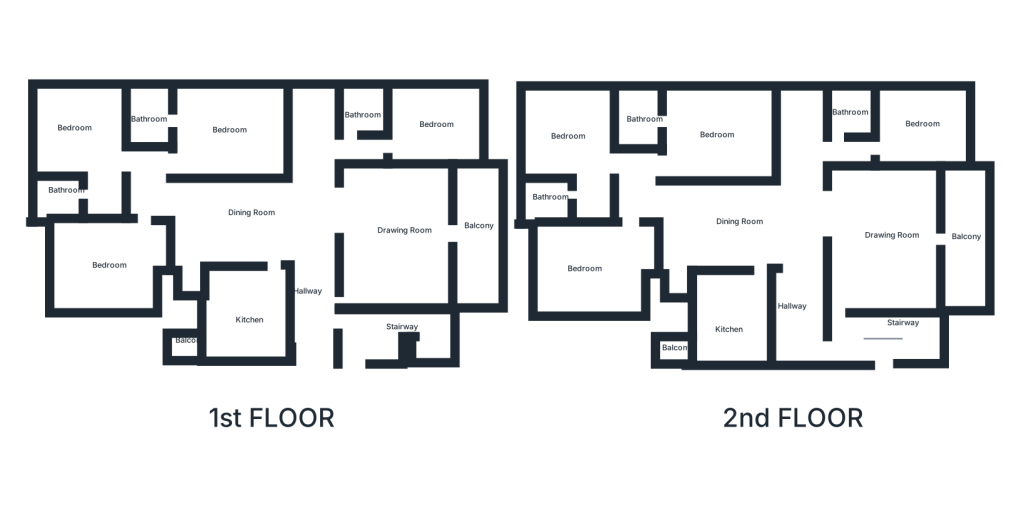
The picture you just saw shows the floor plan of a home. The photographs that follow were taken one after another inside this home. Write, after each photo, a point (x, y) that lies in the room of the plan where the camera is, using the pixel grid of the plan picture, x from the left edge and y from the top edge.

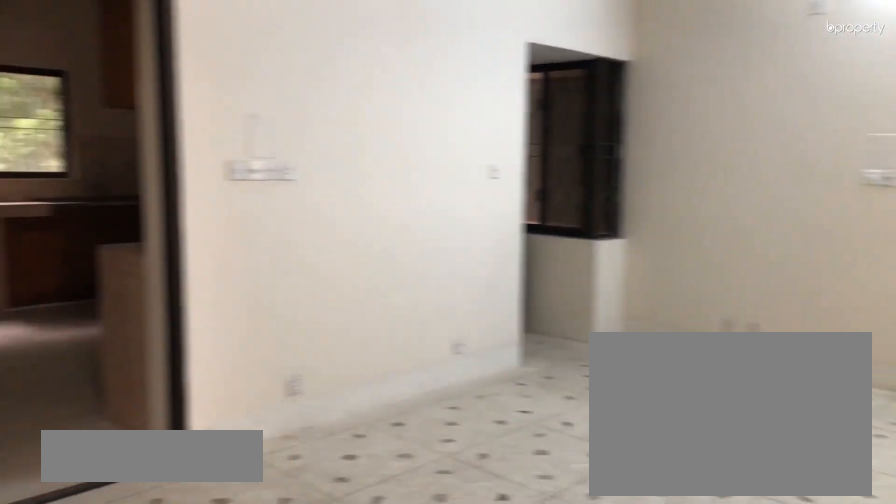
(777, 221)
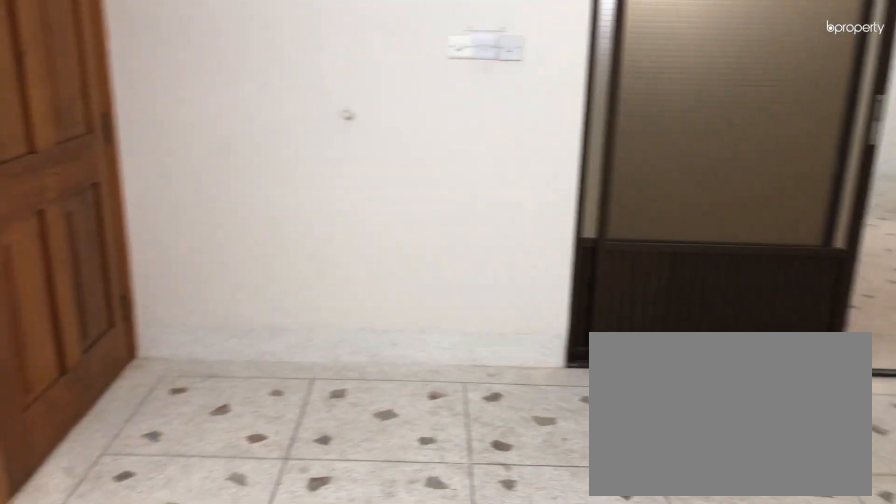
(892, 242)
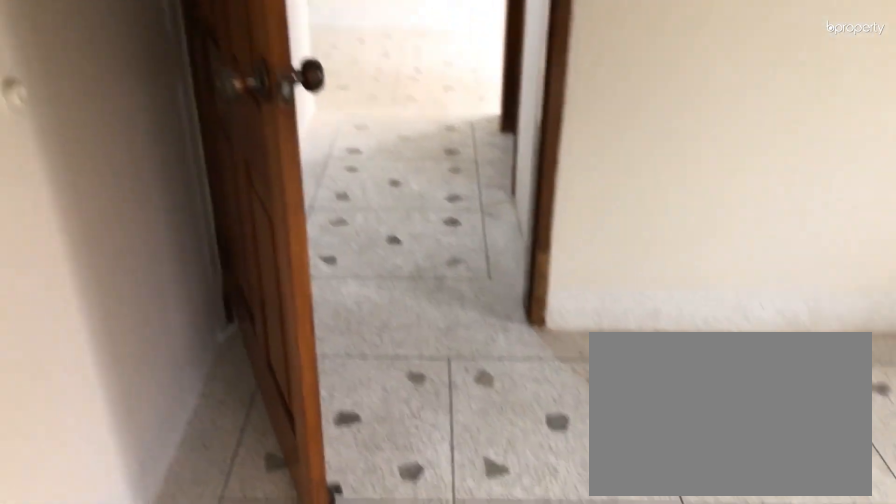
(925, 129)
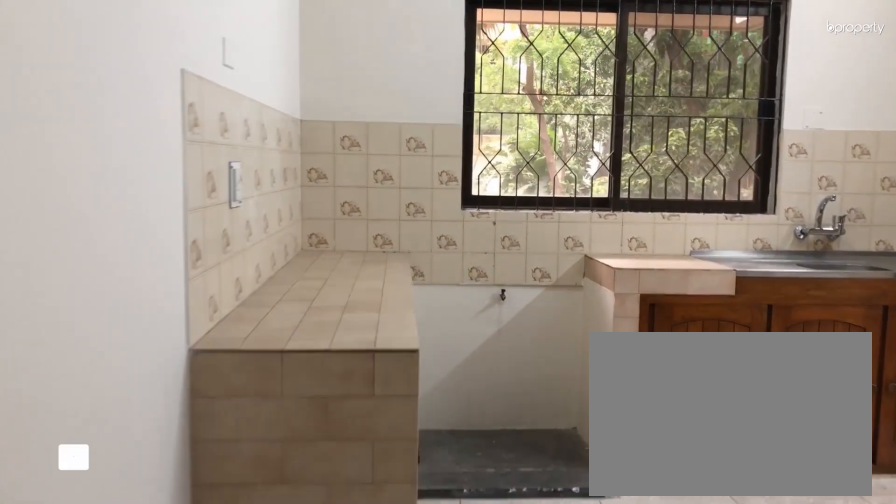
(733, 315)
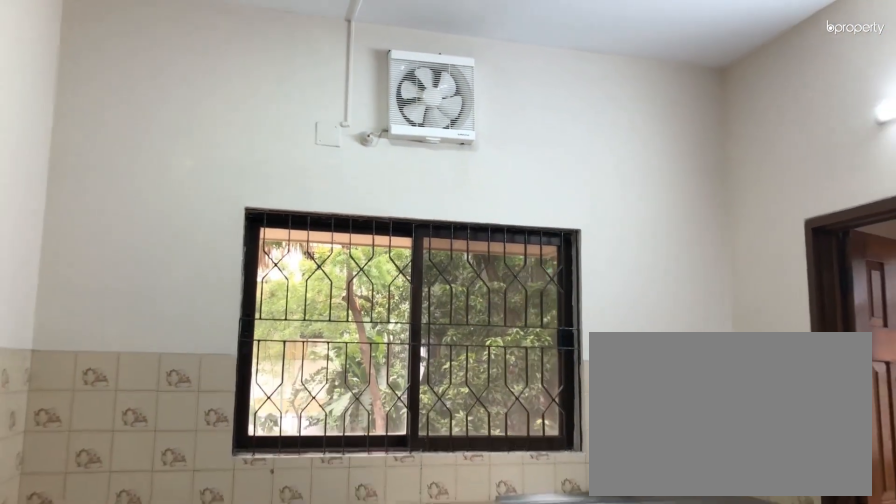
(739, 309)
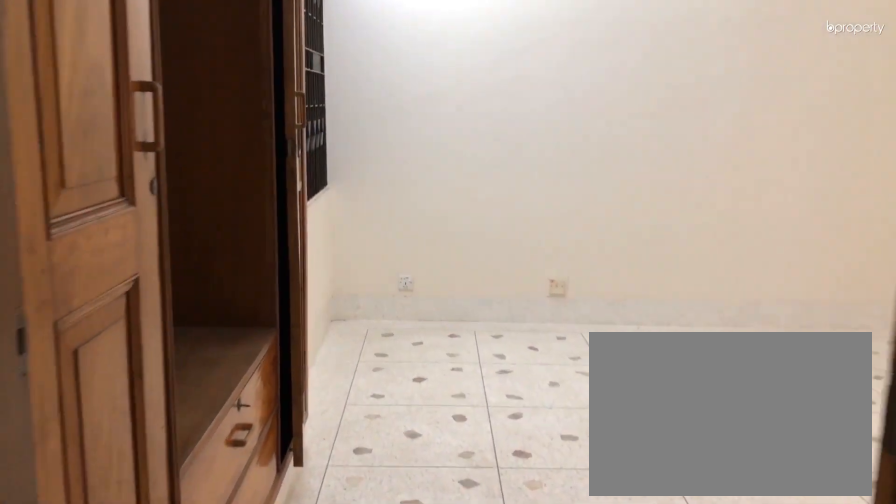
(605, 258)
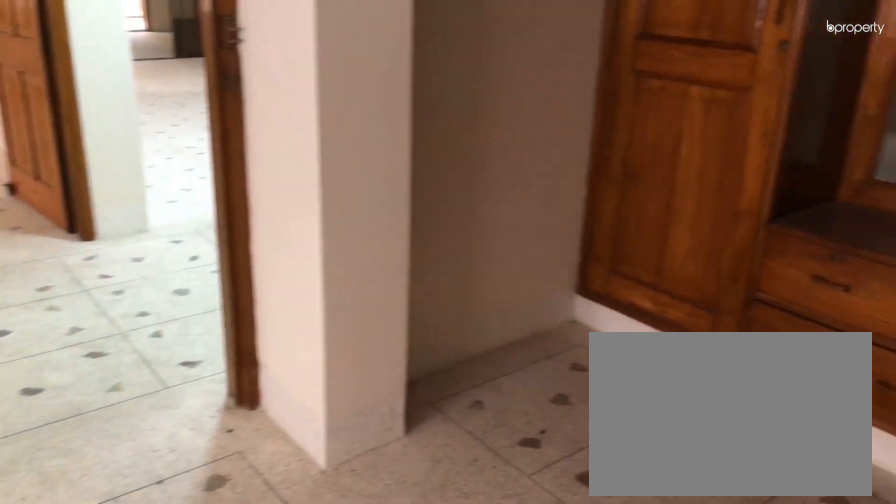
(573, 137)
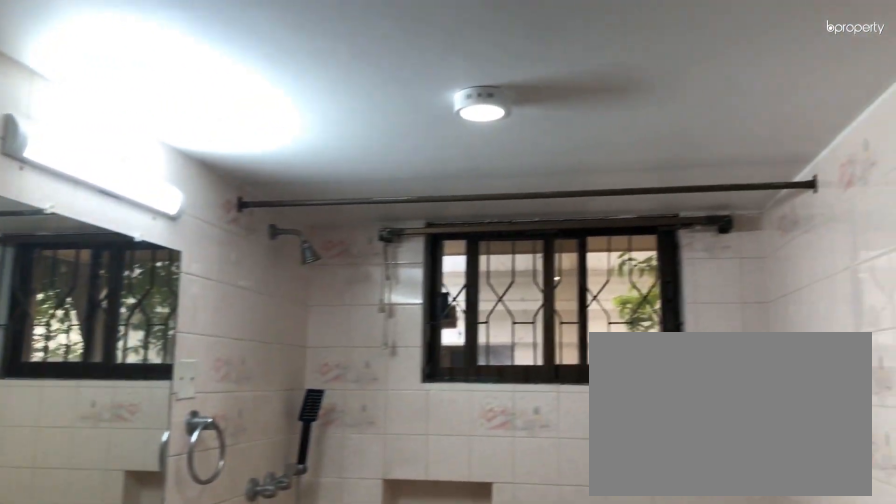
(551, 195)
